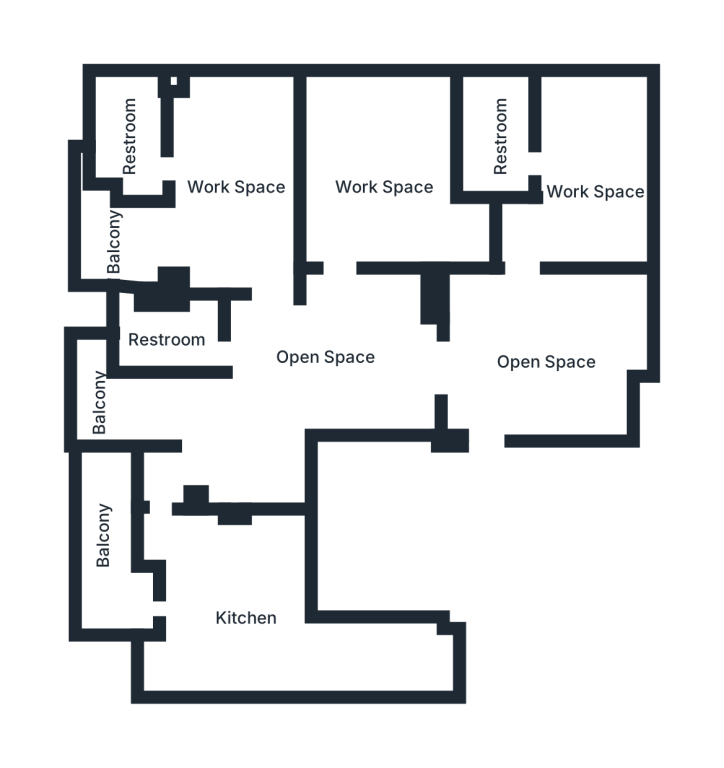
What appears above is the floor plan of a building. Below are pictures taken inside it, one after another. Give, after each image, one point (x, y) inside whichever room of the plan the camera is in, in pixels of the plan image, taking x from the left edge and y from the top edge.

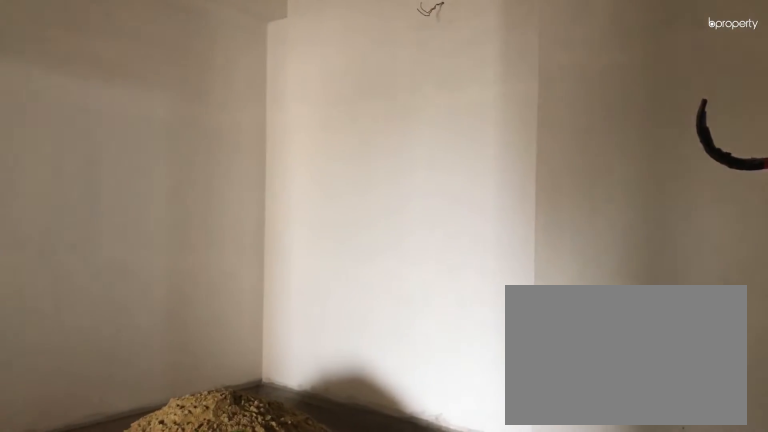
(544, 363)
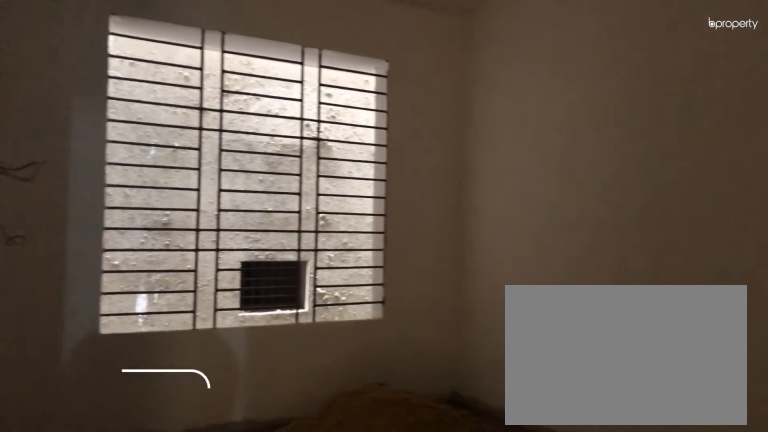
(586, 195)
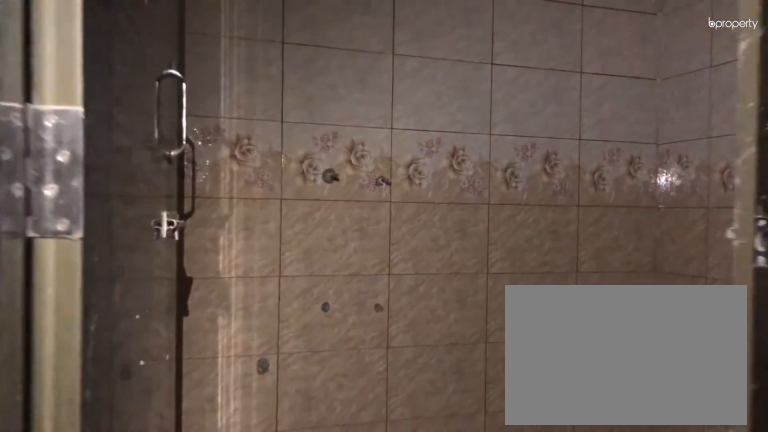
(500, 150)
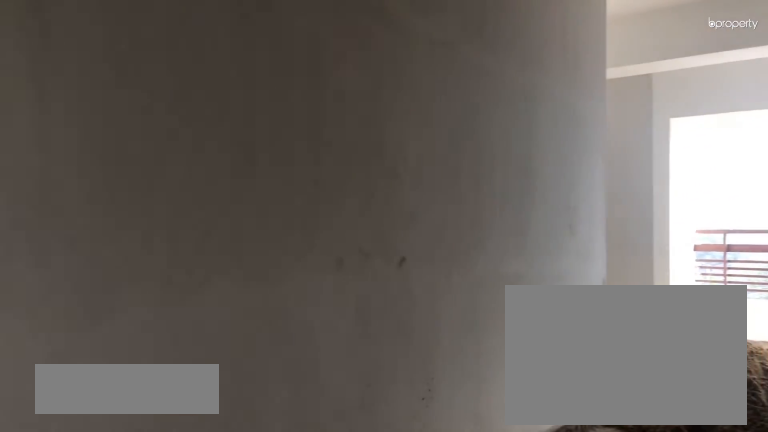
(334, 365)
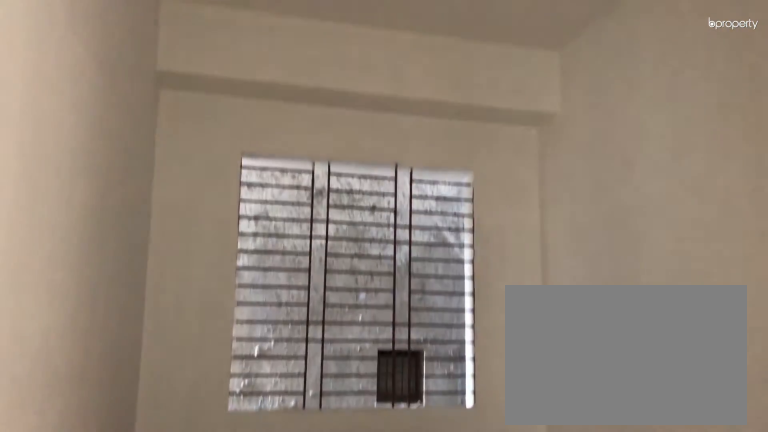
(399, 195)
